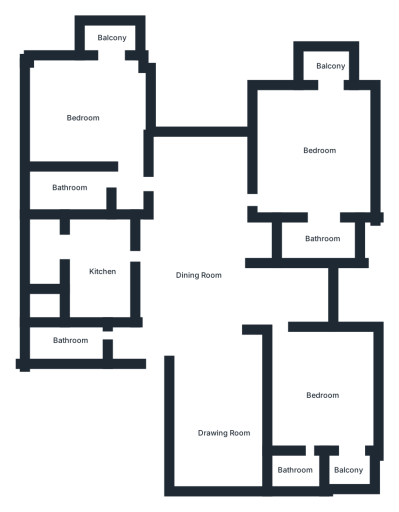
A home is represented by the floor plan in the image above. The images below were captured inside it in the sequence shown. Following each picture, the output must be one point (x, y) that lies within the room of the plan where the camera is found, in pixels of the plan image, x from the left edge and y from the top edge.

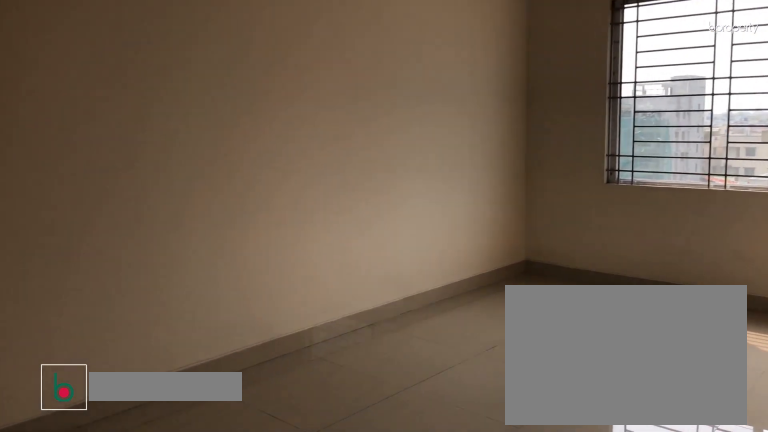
(226, 446)
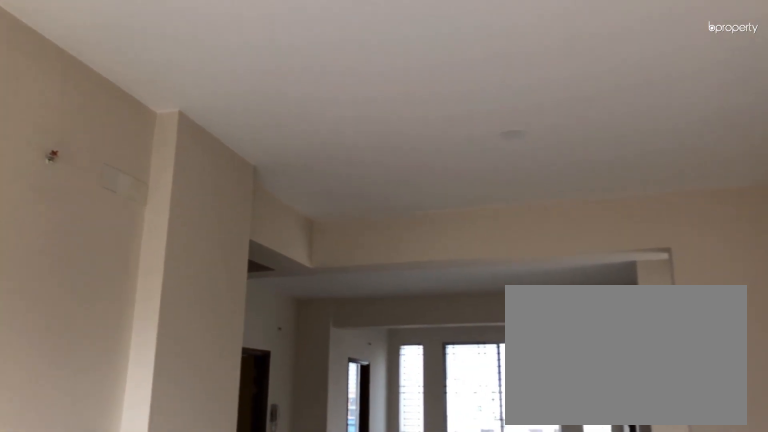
(226, 446)
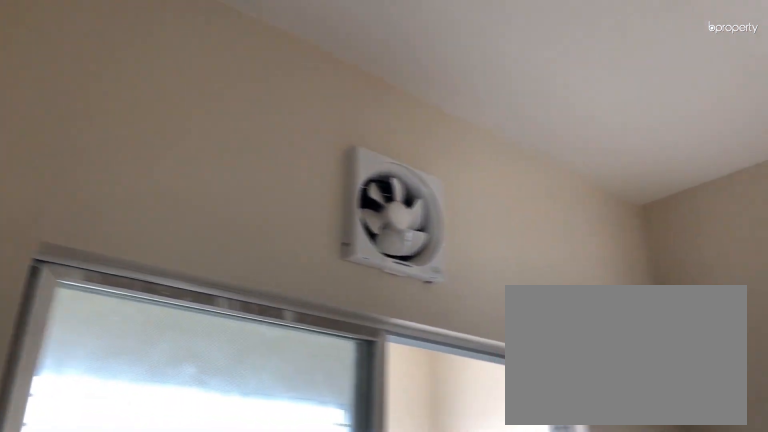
(100, 259)
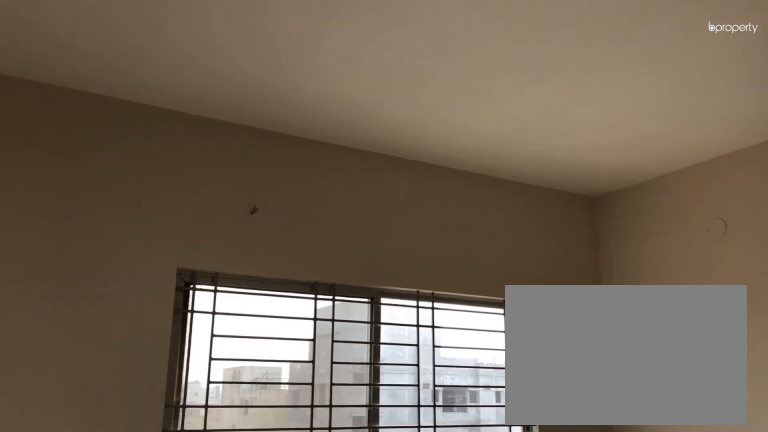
(320, 148)
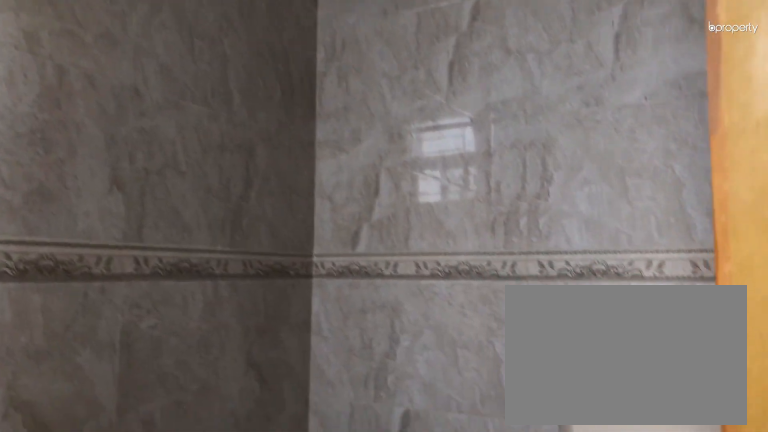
(327, 239)
